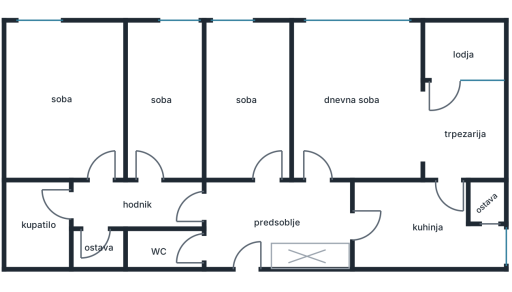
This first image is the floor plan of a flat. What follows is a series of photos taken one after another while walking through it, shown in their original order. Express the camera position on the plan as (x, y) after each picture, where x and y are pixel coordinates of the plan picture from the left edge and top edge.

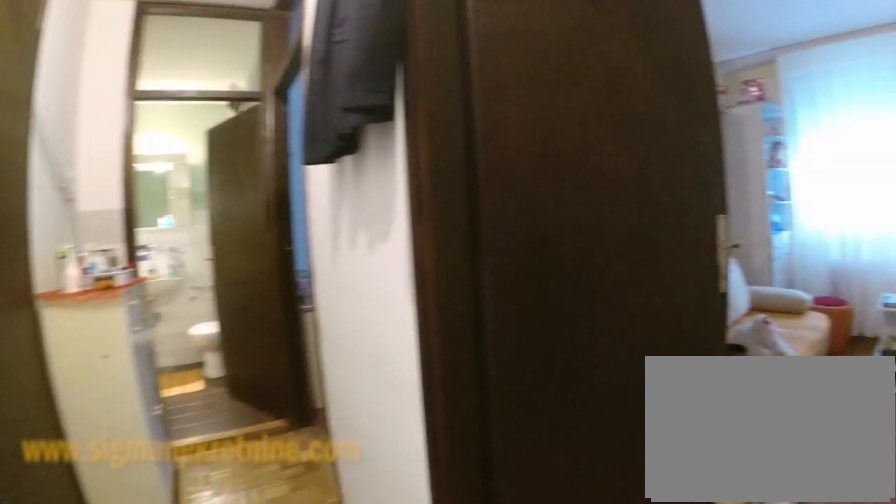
(185, 212)
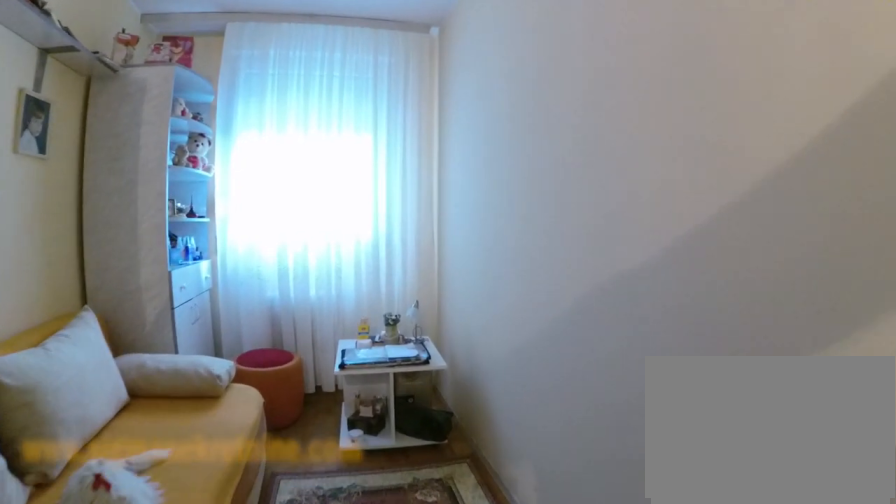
(174, 147)
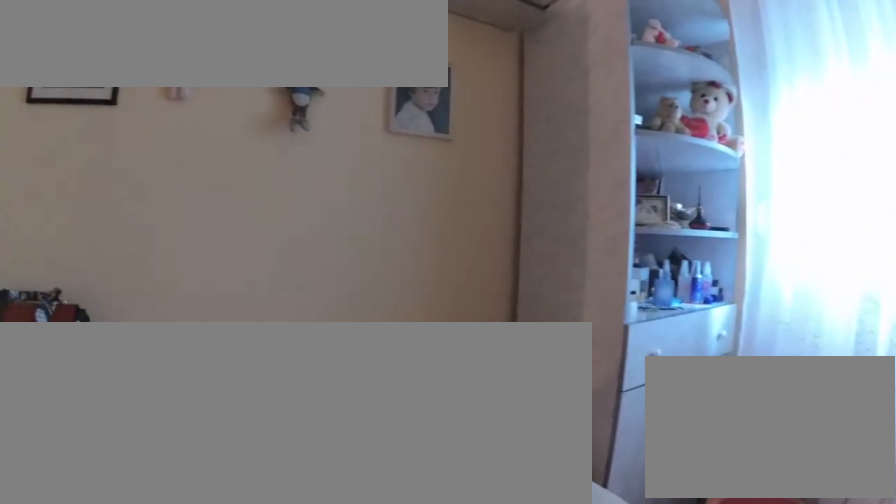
(183, 95)
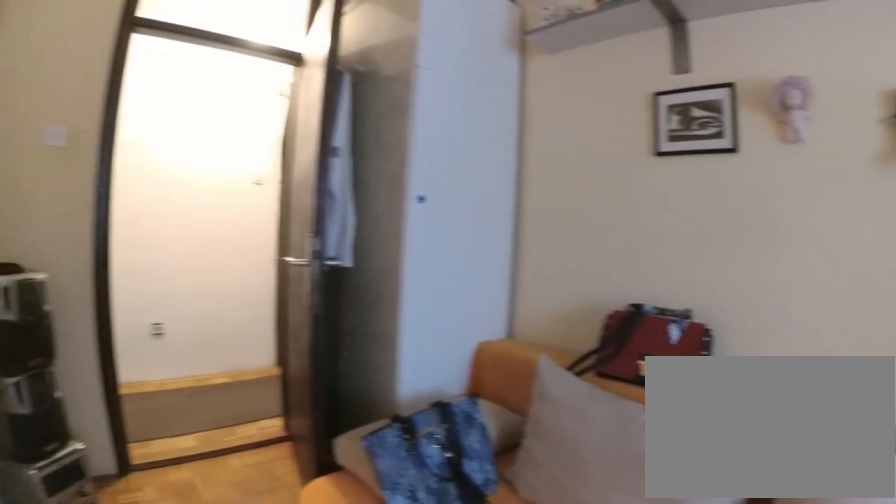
(167, 74)
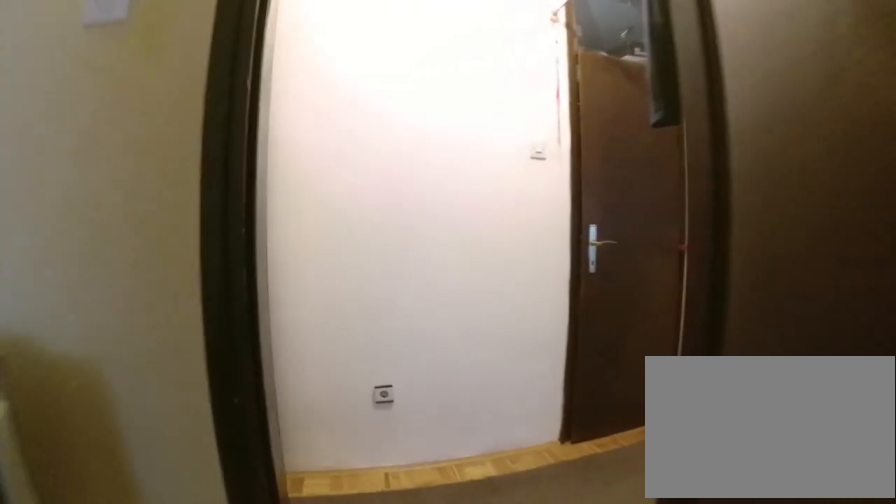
(159, 135)
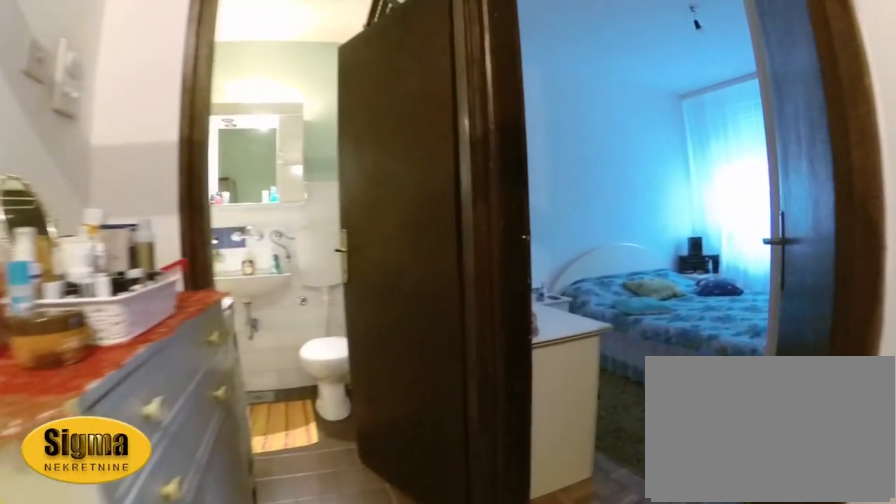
(123, 209)
